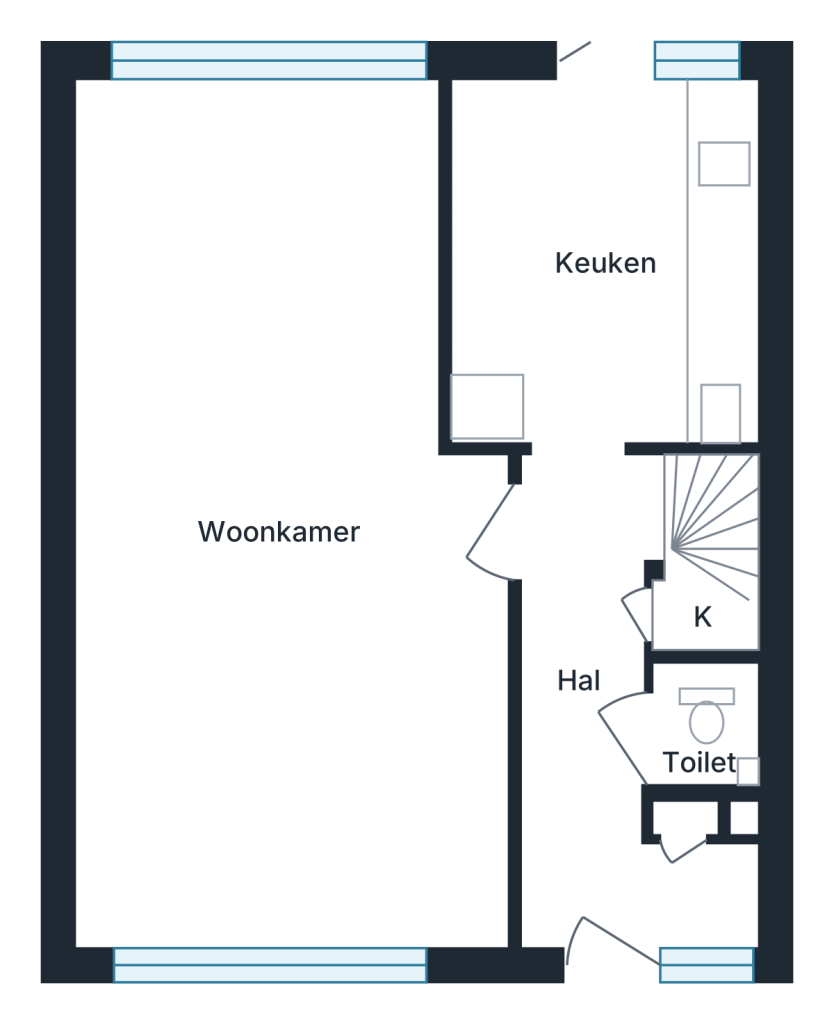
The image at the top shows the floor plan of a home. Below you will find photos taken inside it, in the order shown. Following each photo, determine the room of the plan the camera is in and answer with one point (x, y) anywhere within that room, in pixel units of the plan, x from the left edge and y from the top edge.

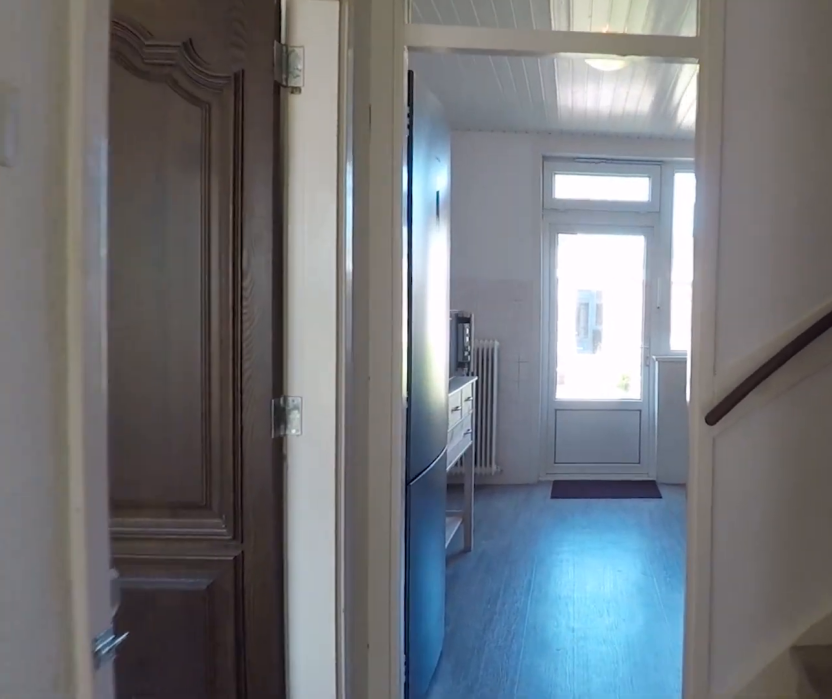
(601, 726)
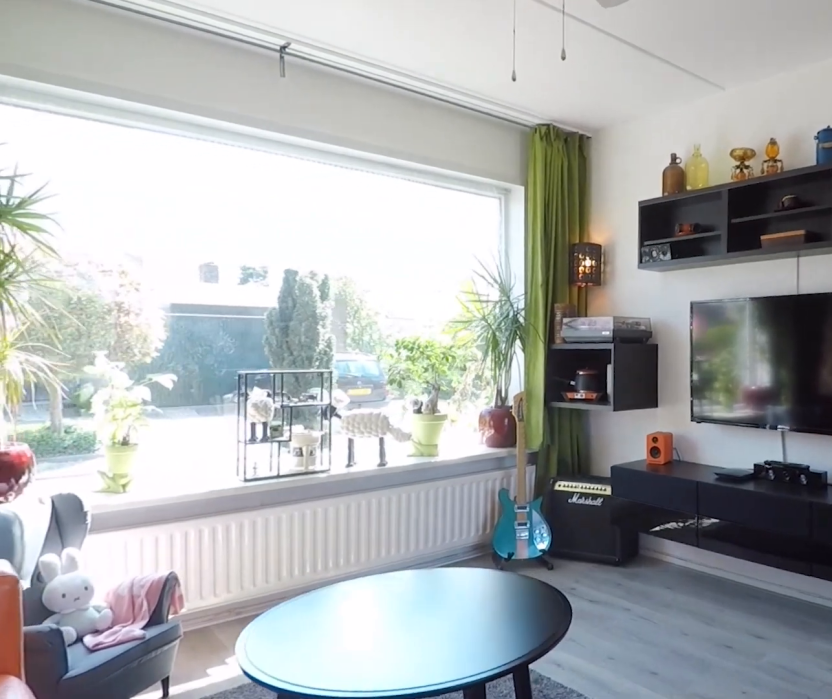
(294, 766)
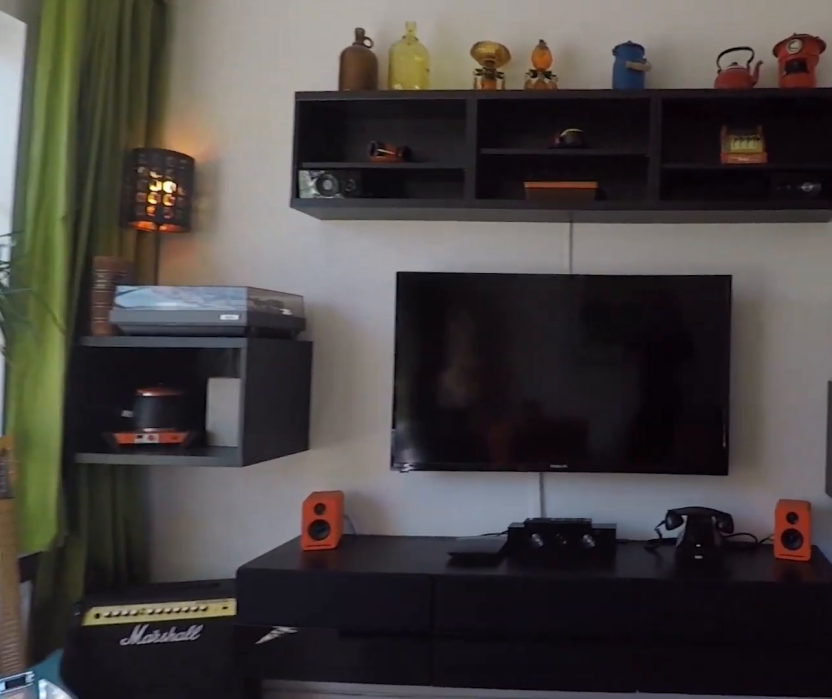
(294, 766)
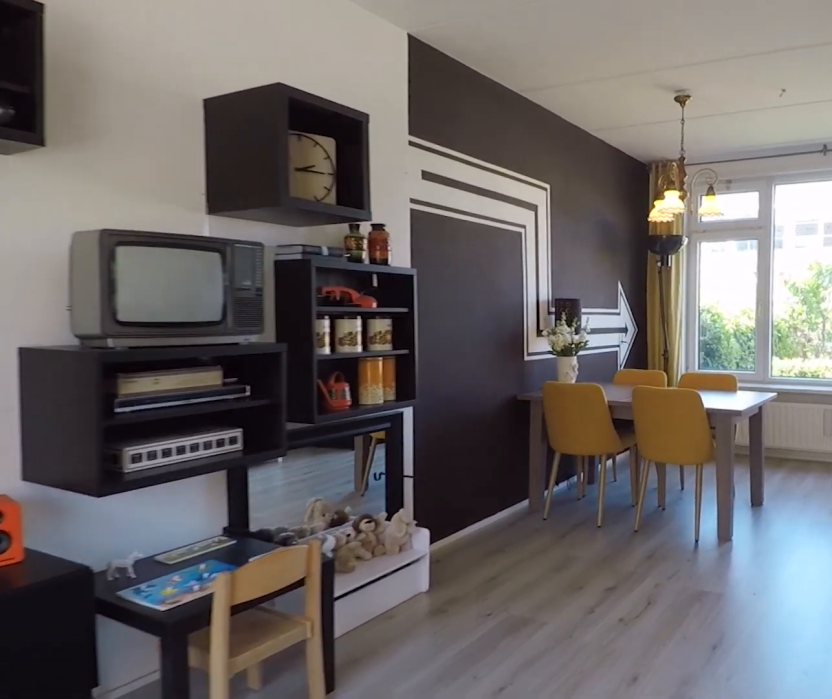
(294, 766)
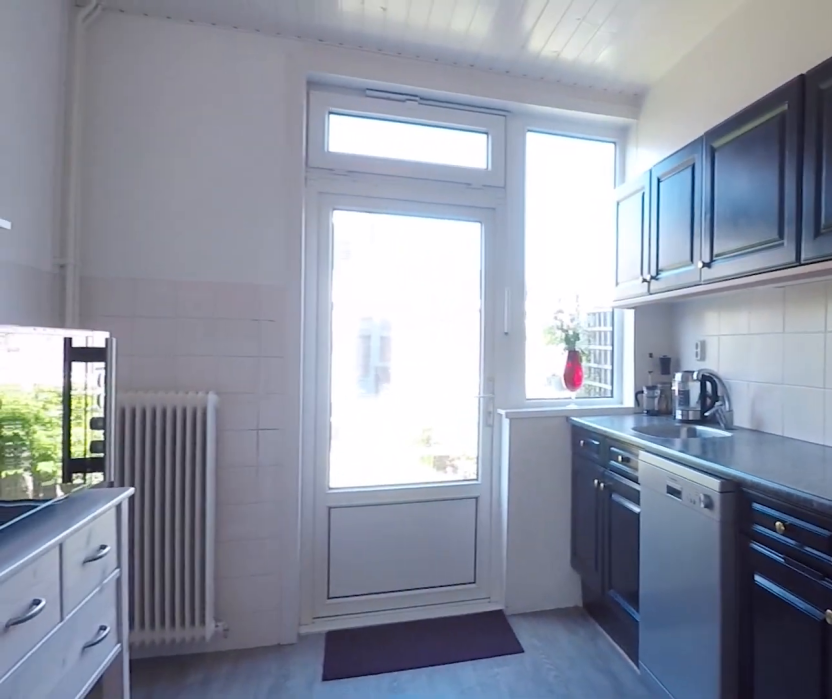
(604, 257)
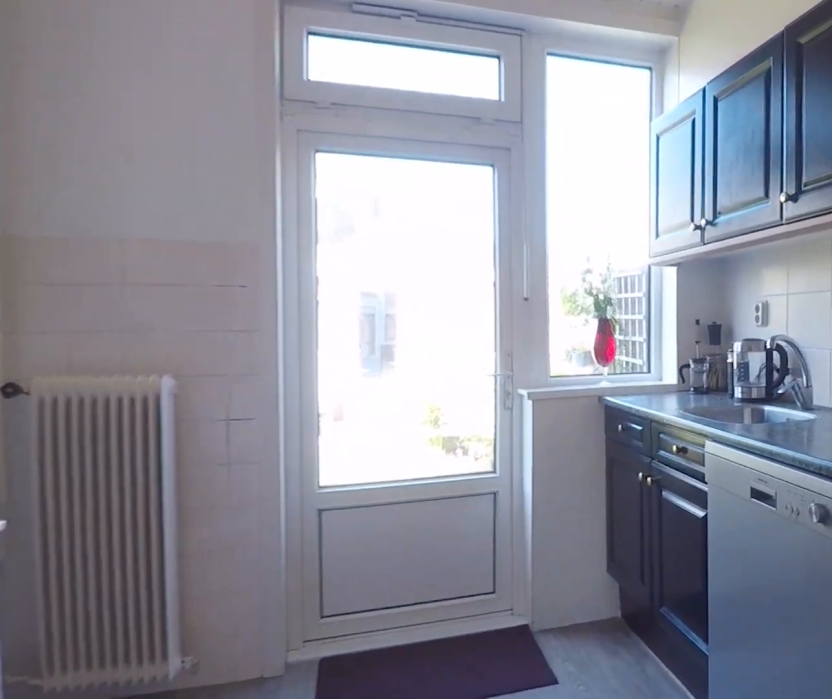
(604, 257)
